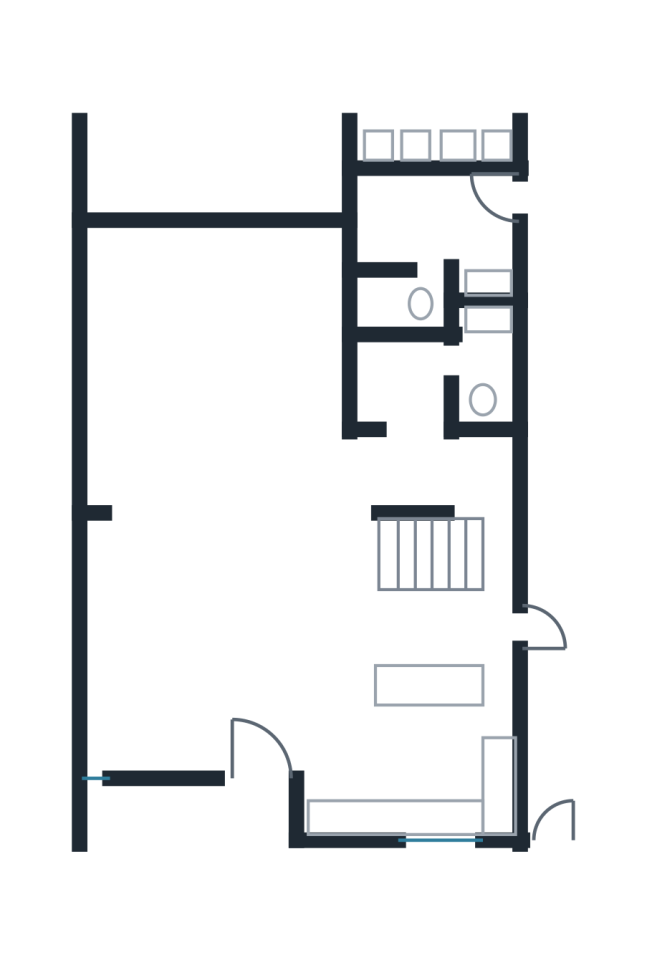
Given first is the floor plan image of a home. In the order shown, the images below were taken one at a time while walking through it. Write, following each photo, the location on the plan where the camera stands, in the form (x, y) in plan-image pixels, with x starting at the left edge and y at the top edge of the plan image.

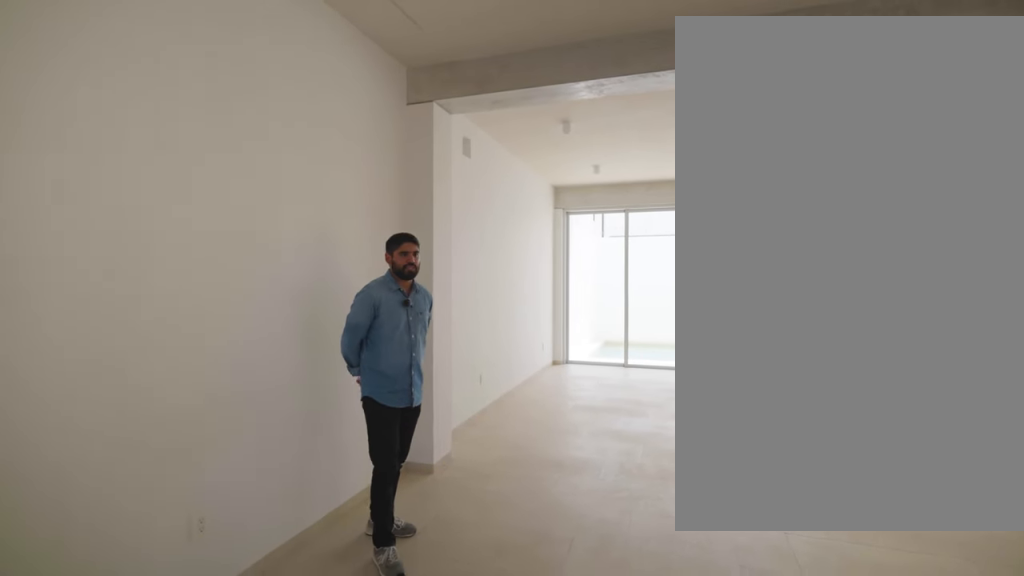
(146, 733)
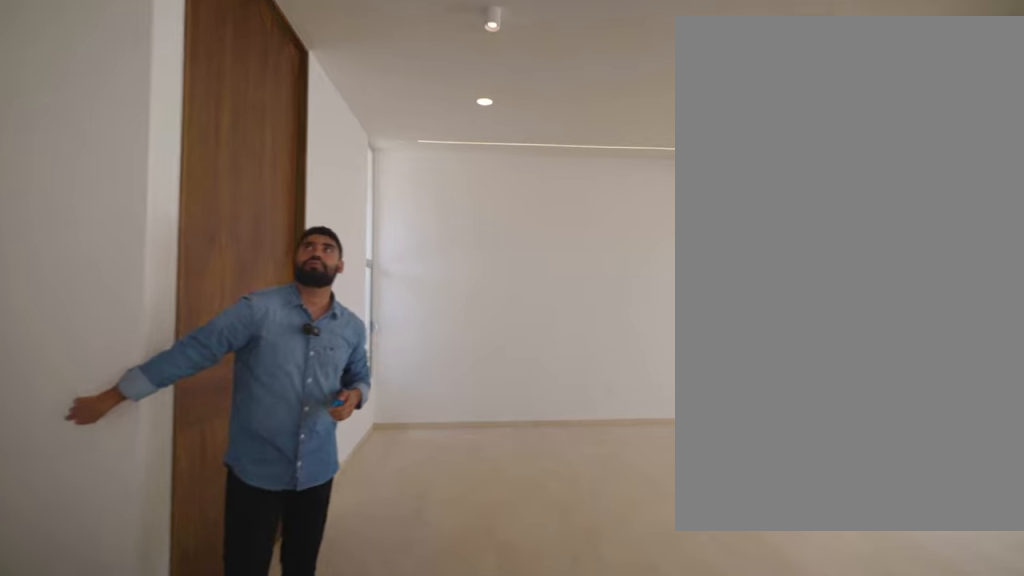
(250, 741)
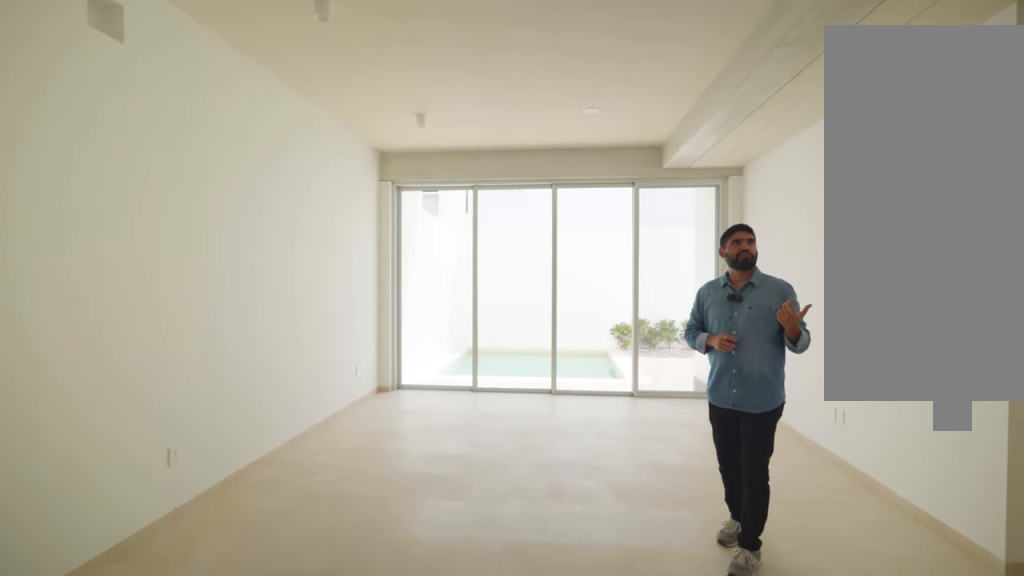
(174, 526)
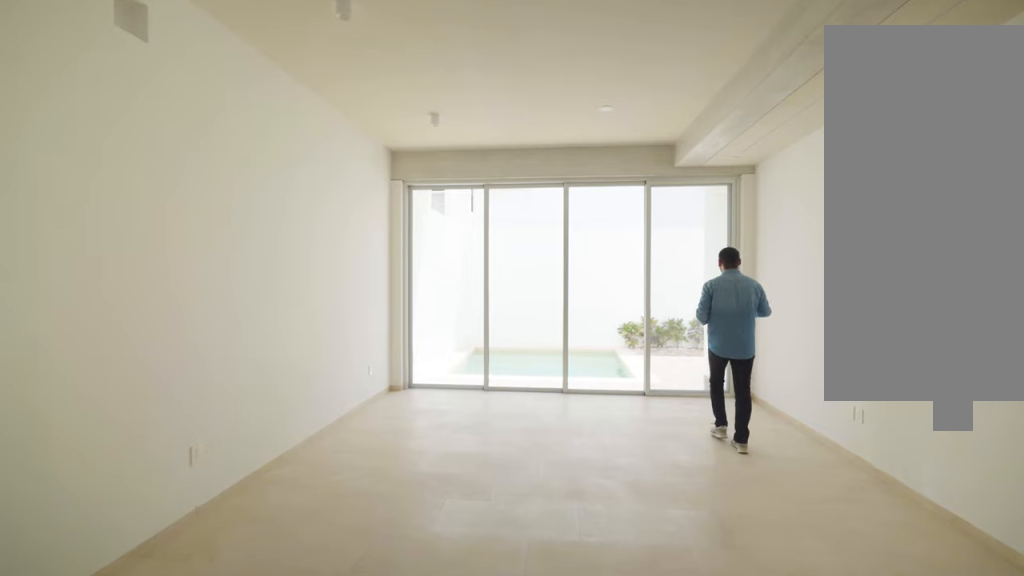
(173, 526)
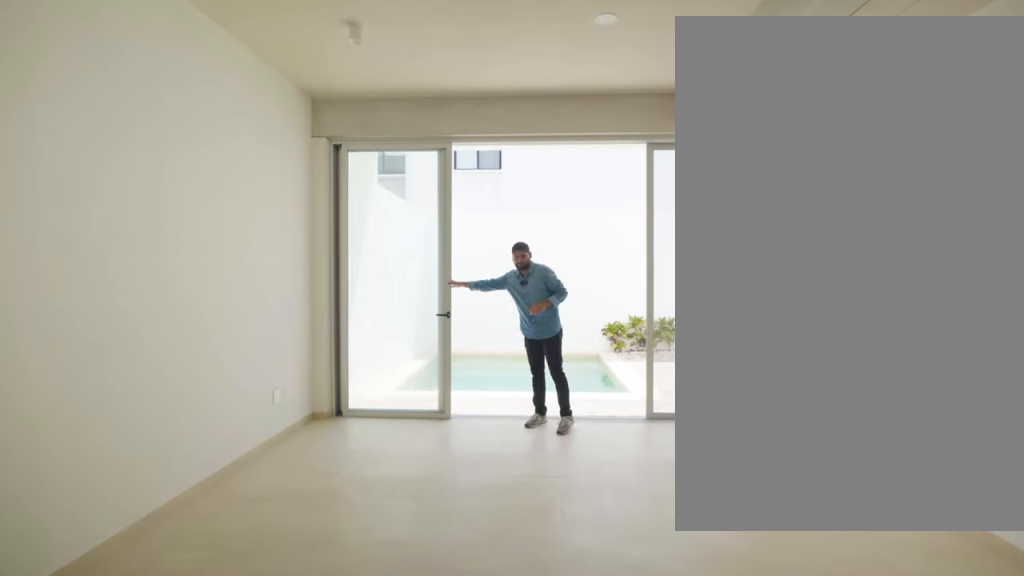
(195, 527)
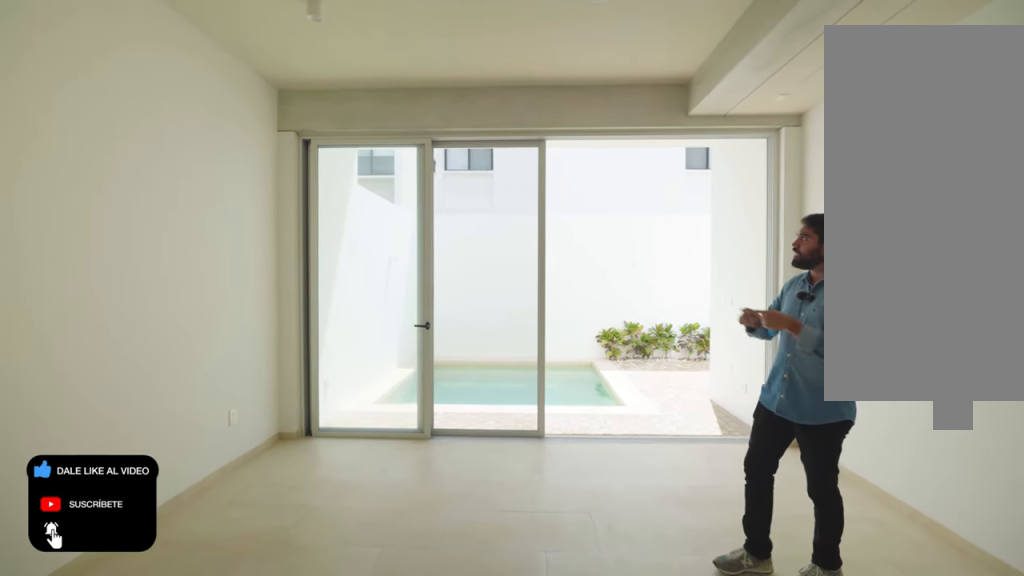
(210, 398)
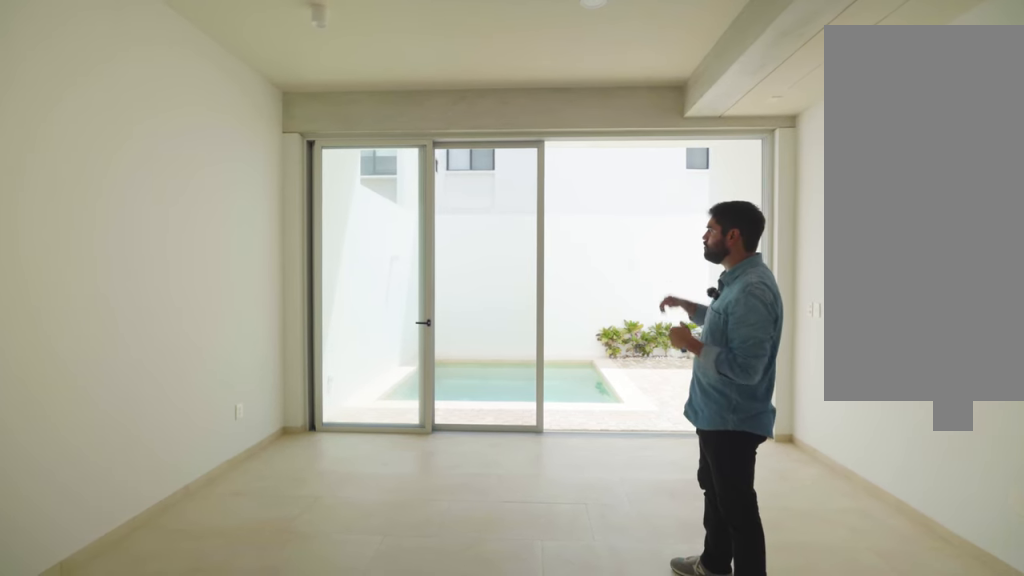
(210, 398)
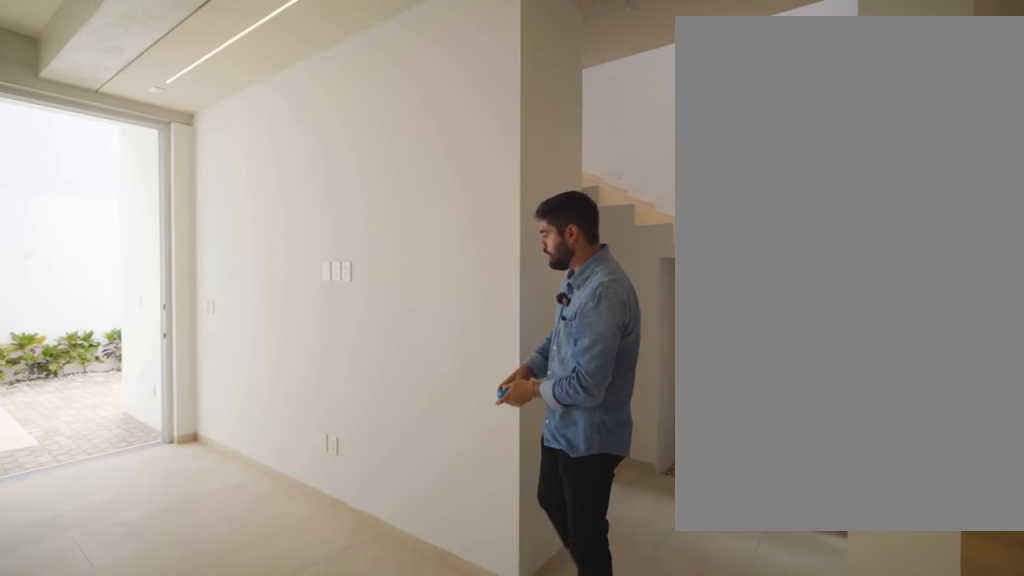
(338, 513)
